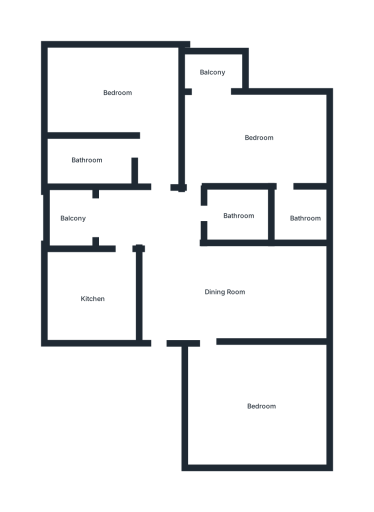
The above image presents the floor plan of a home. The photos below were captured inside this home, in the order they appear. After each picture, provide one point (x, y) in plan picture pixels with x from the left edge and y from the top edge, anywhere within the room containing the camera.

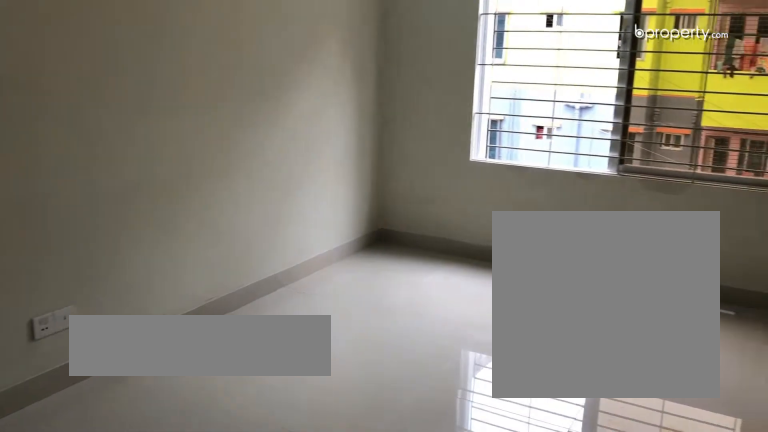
(226, 289)
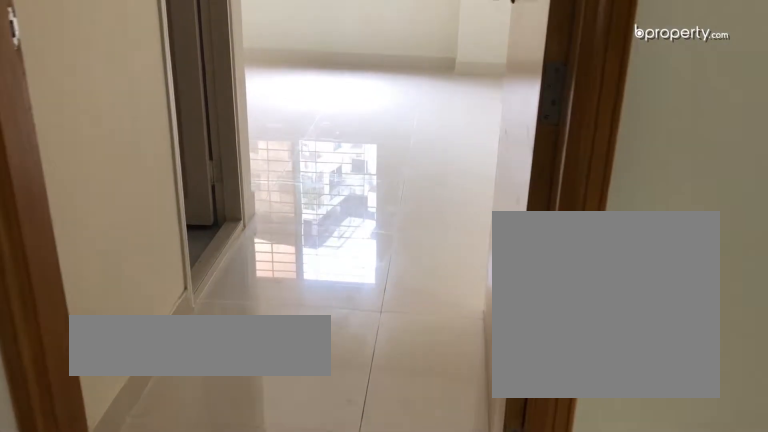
(118, 93)
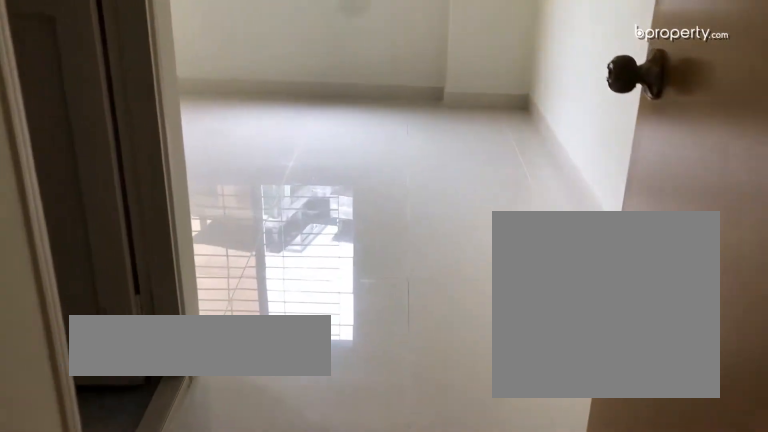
(118, 93)
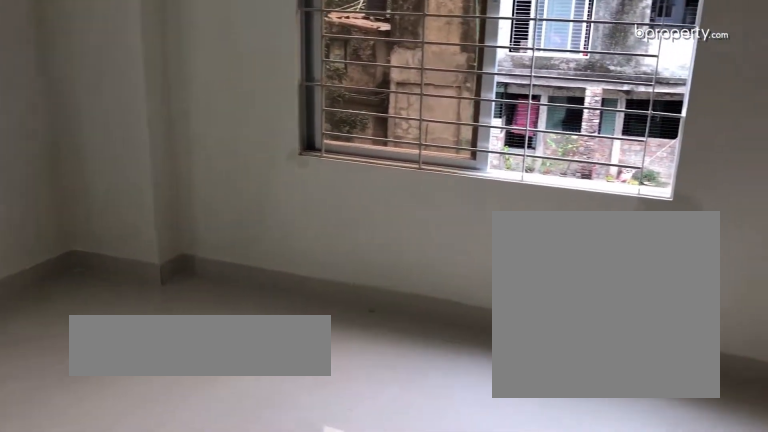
(118, 93)
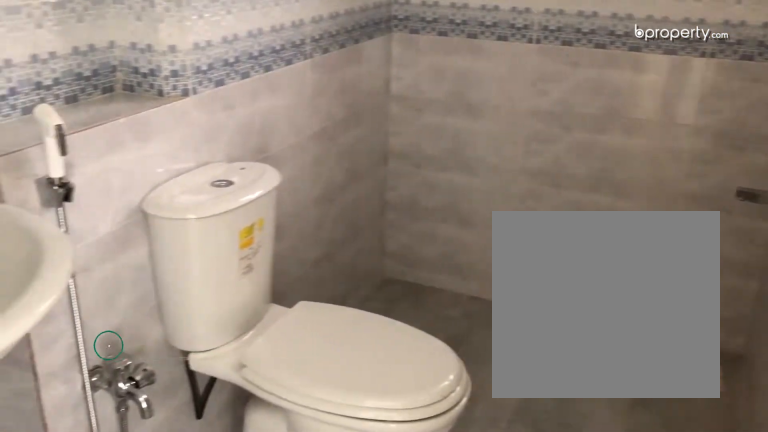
(87, 156)
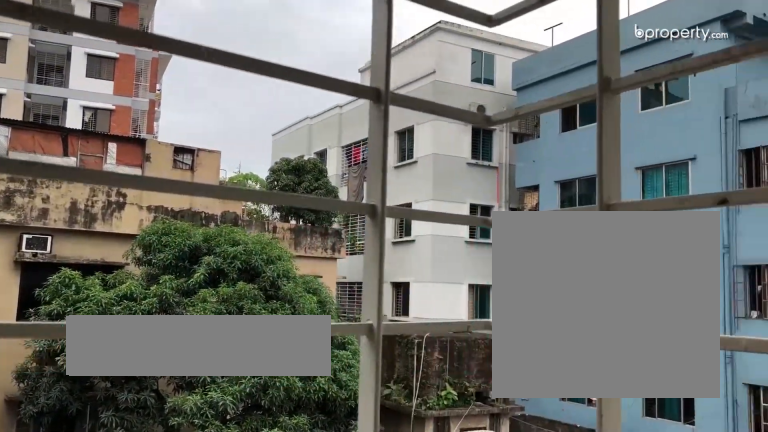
(214, 71)
